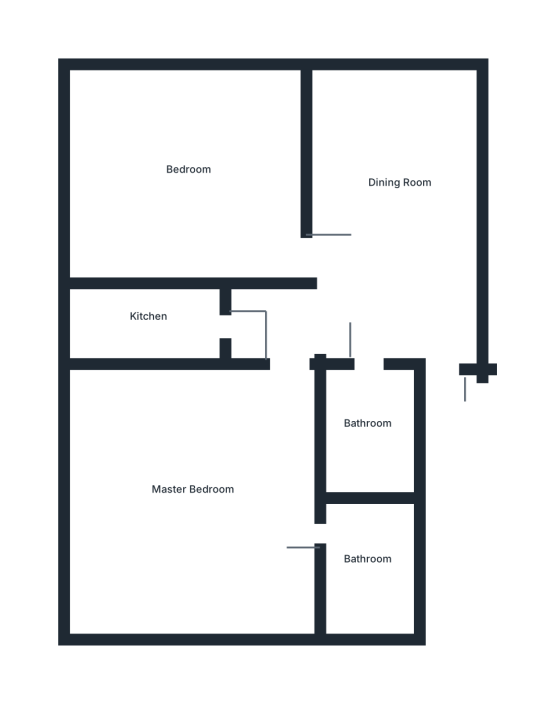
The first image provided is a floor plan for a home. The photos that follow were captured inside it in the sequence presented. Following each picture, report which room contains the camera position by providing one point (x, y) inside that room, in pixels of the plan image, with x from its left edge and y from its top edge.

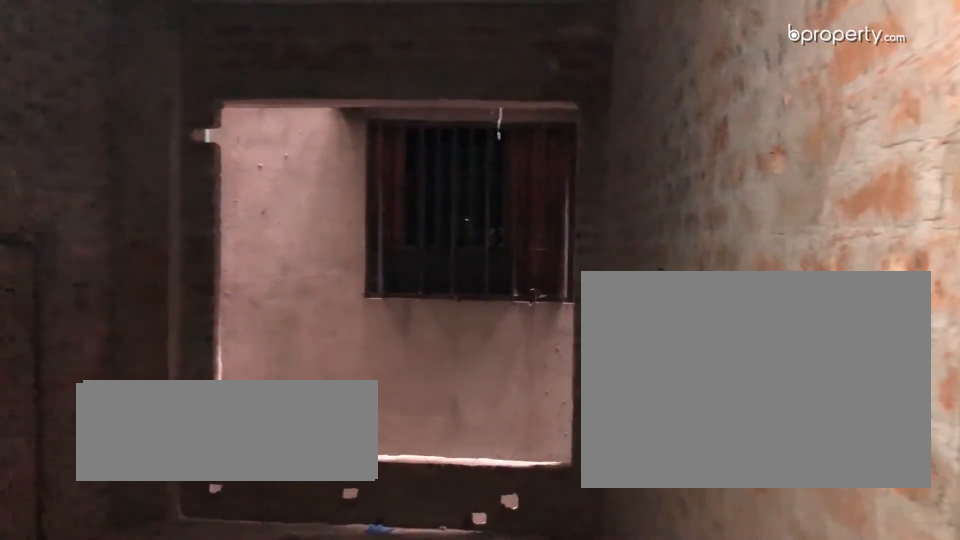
(394, 272)
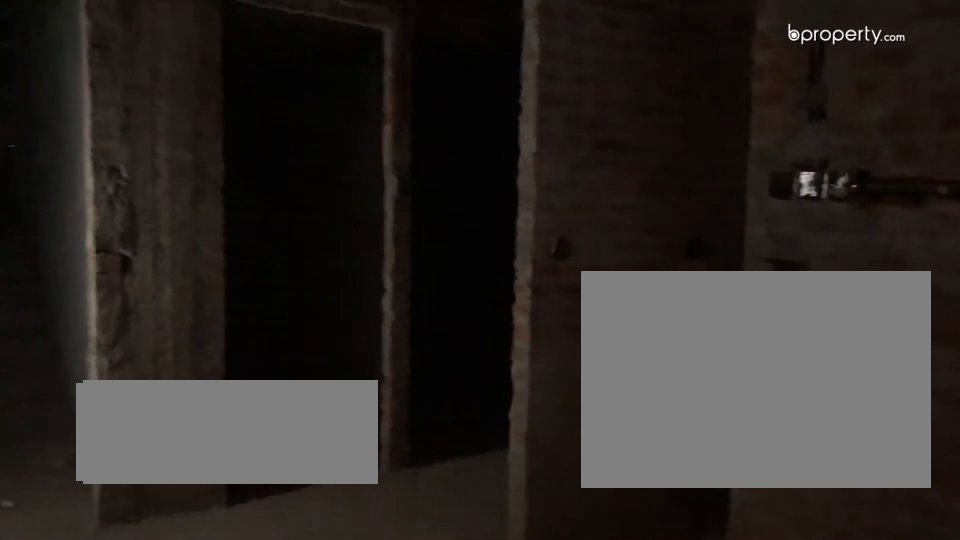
(394, 272)
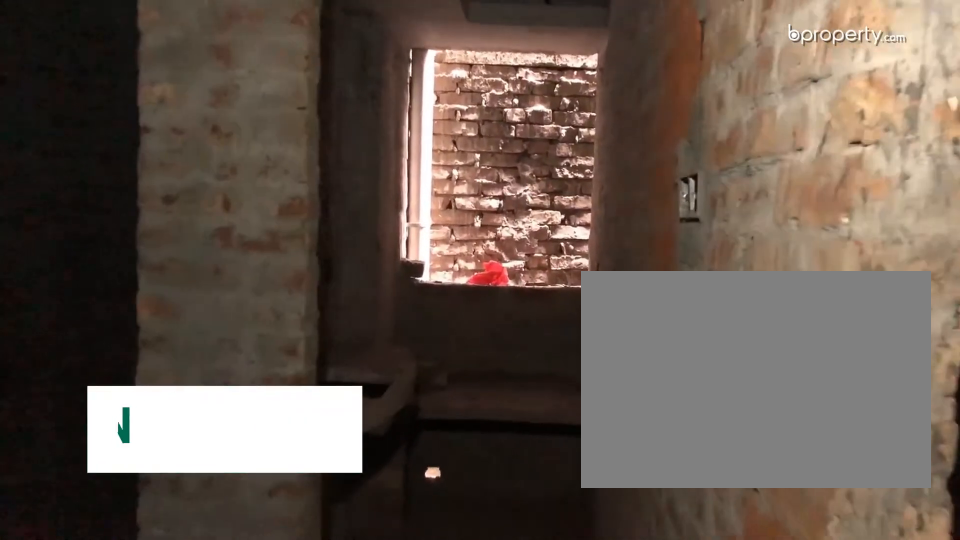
(166, 325)
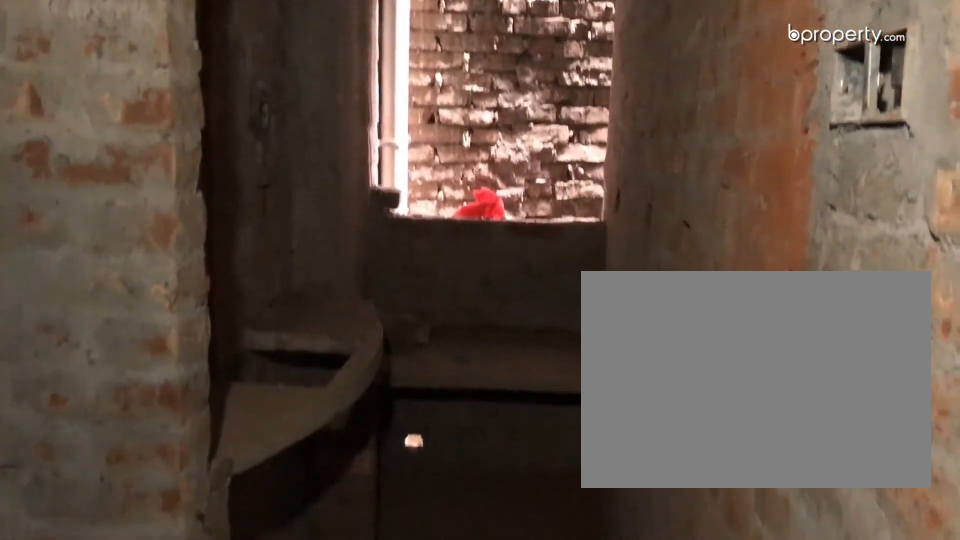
(176, 326)
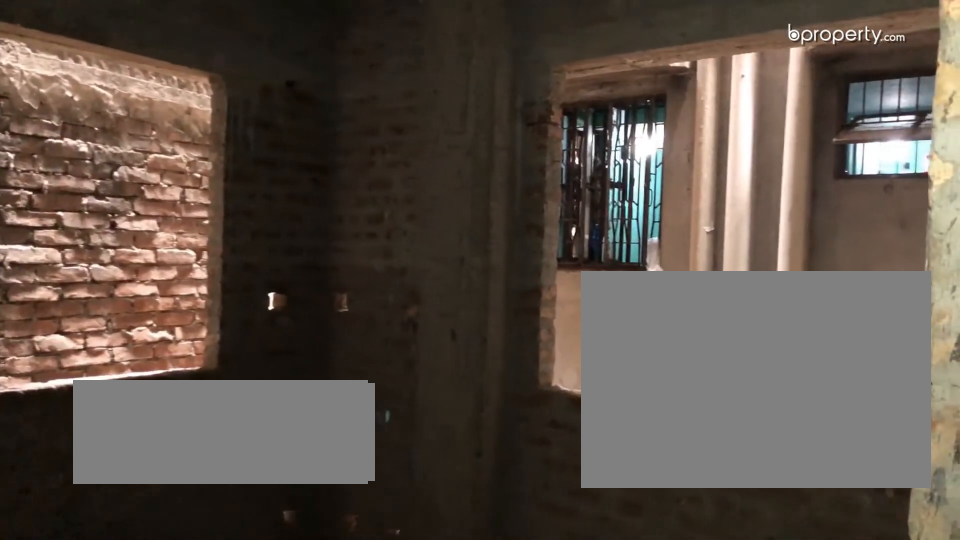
(188, 190)
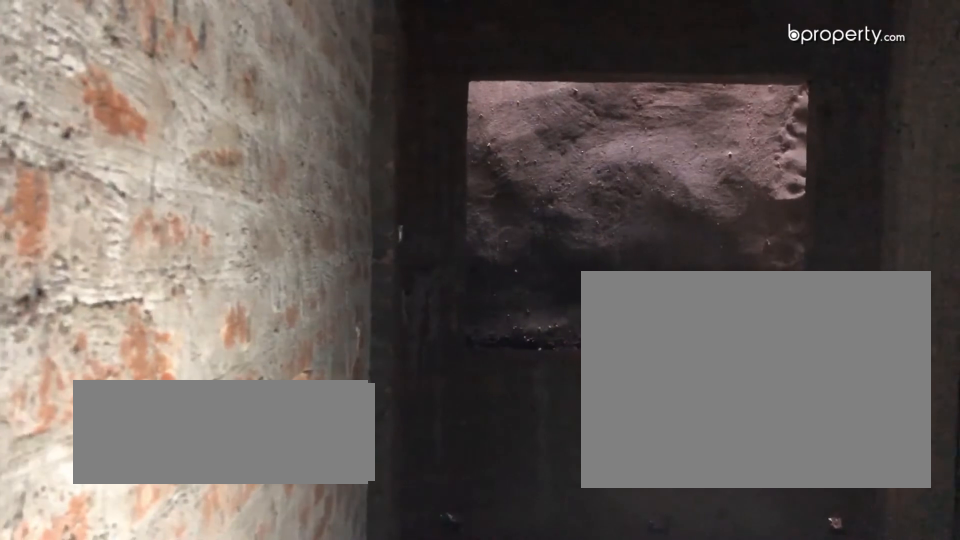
(204, 509)
